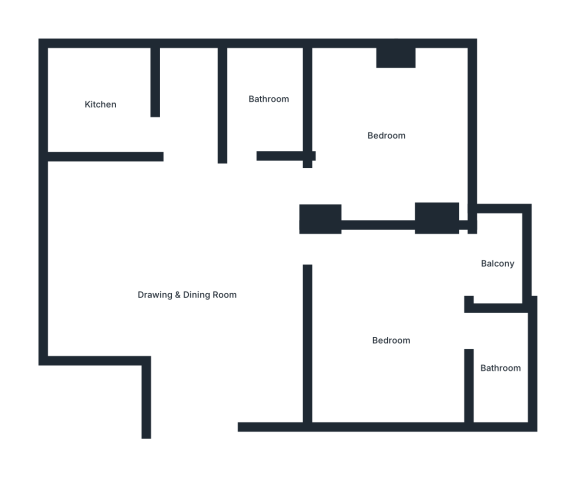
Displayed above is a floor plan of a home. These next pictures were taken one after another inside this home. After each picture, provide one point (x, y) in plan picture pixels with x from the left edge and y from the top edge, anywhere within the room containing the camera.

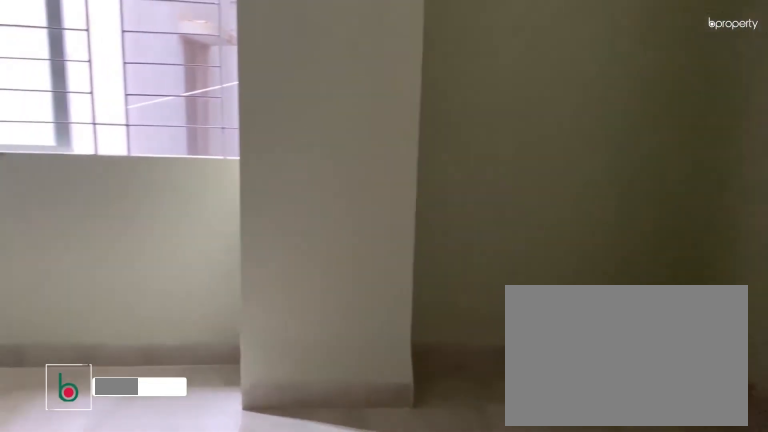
(387, 134)
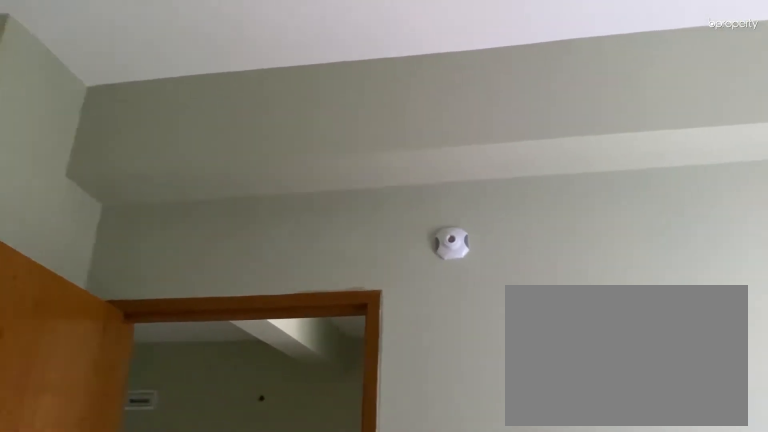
(387, 134)
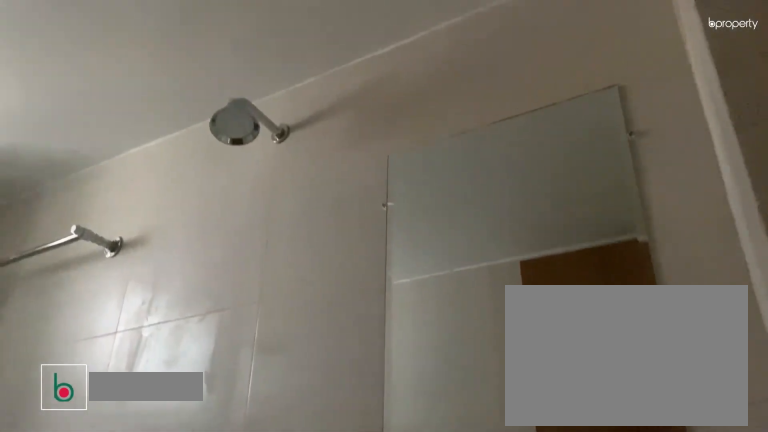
(273, 100)
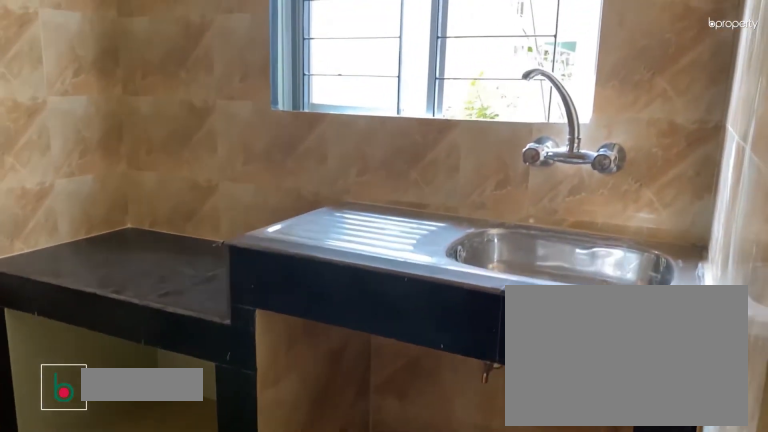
(103, 105)
